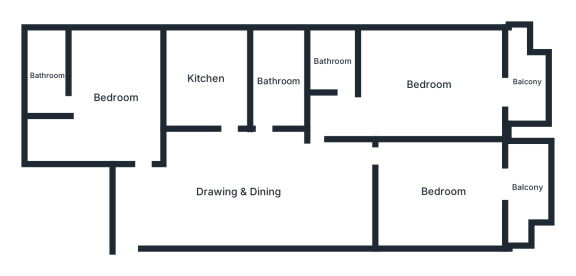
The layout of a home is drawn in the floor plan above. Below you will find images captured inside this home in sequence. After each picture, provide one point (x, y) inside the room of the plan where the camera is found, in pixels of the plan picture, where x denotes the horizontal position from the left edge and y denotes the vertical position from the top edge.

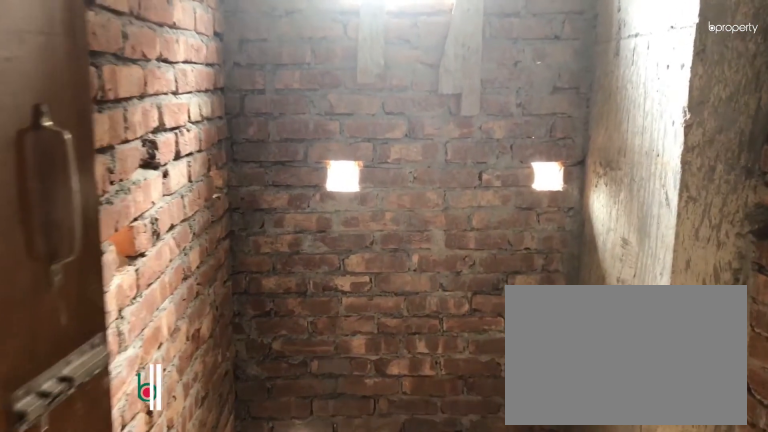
(278, 80)
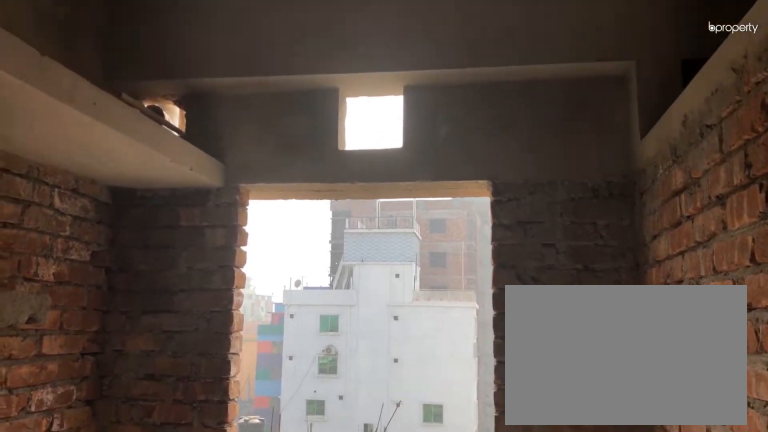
(206, 79)
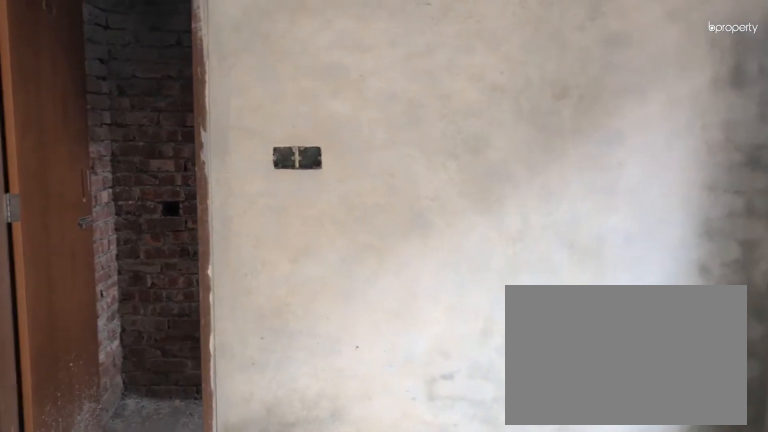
(115, 98)
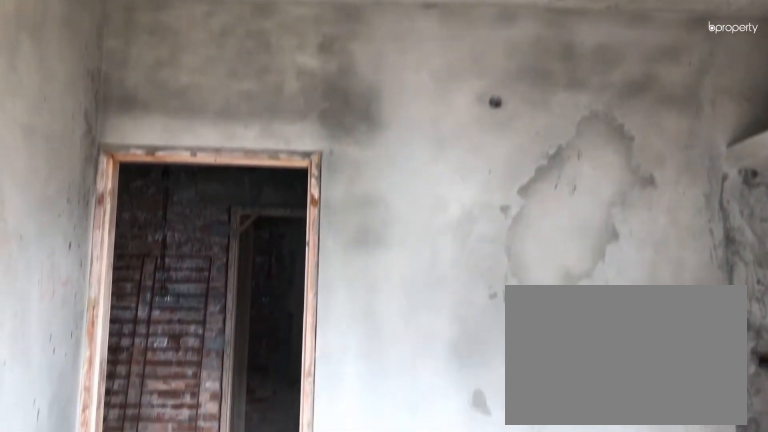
(115, 98)
